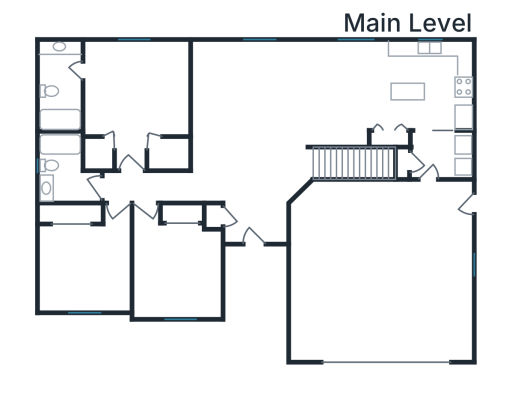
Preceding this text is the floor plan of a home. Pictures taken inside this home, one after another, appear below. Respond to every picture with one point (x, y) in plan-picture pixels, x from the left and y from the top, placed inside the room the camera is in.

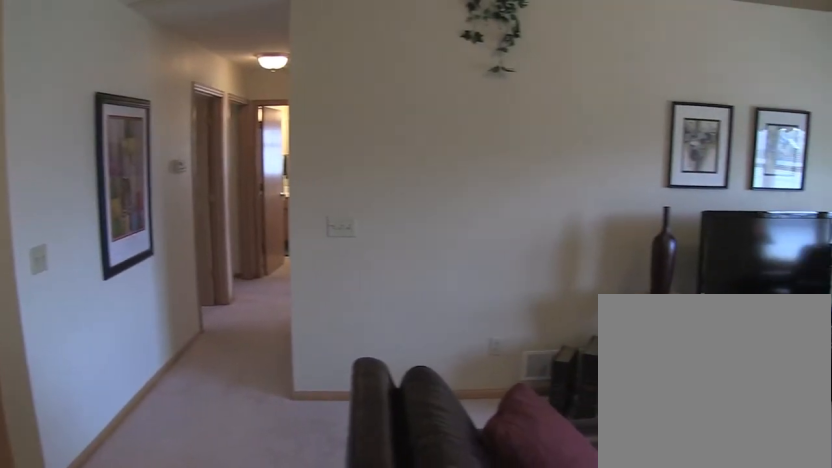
(249, 121)
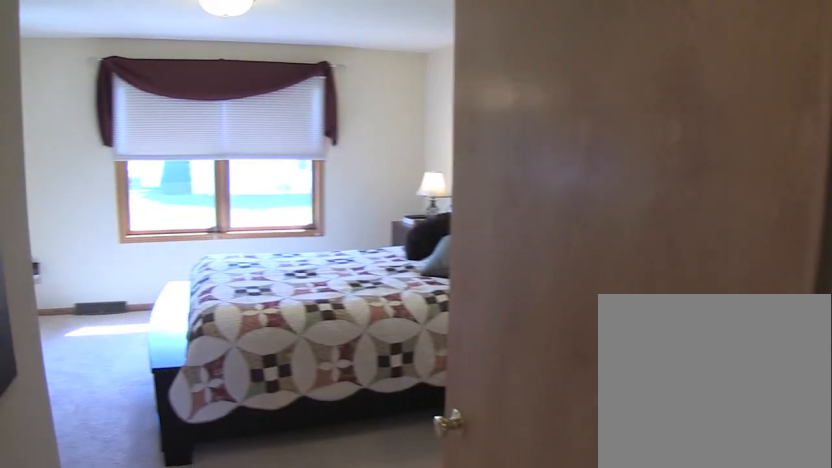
(136, 95)
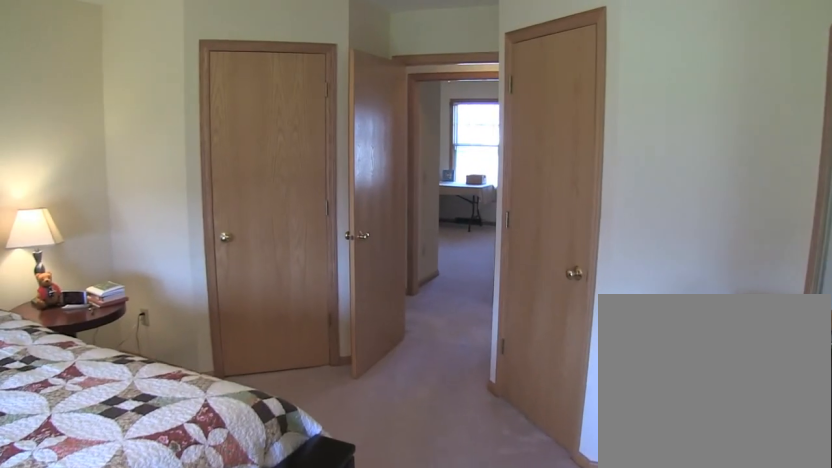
(136, 95)
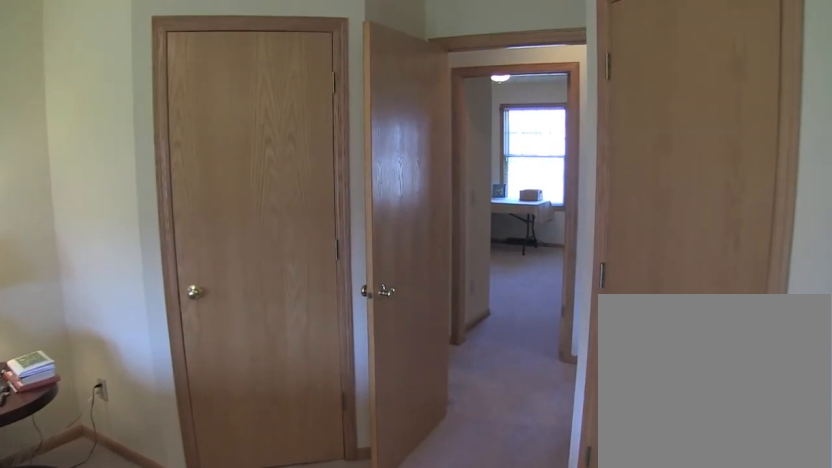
(136, 95)
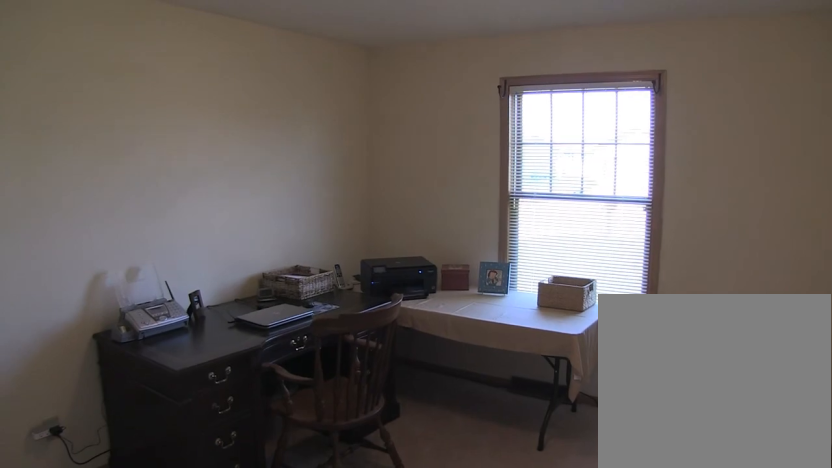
(176, 268)
